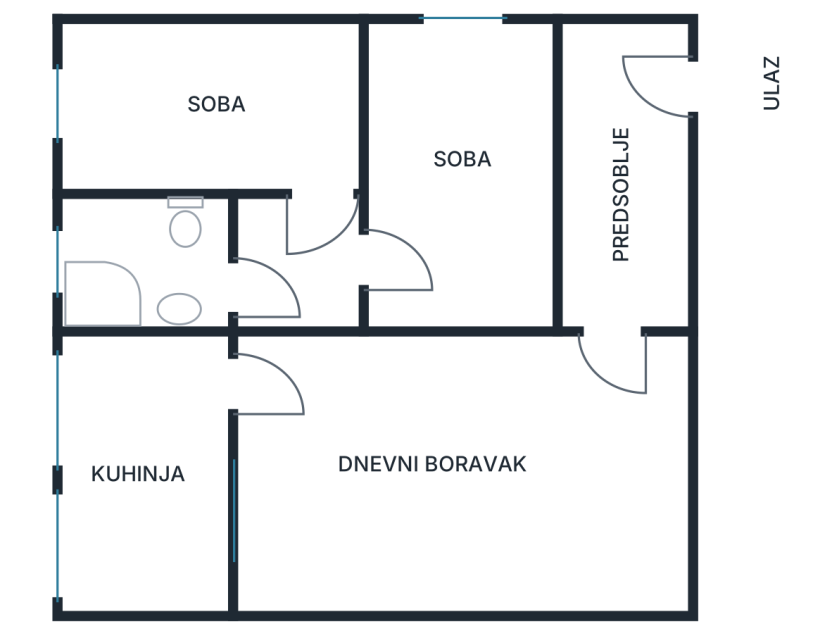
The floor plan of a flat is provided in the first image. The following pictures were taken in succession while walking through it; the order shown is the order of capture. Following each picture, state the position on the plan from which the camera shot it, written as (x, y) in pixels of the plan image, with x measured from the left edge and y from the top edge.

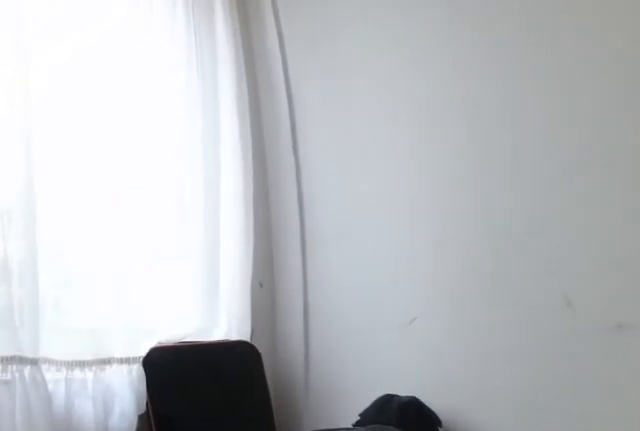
(438, 174)
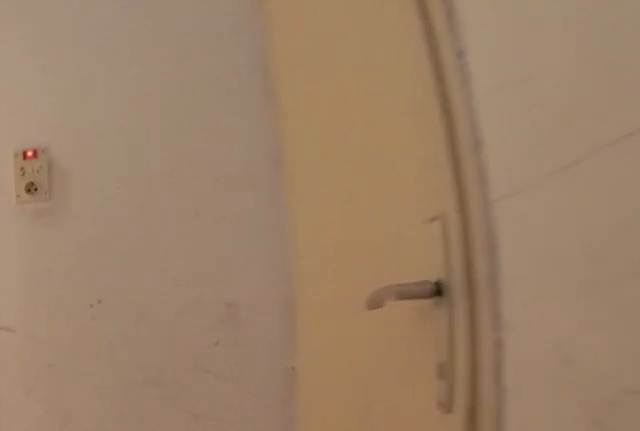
(414, 276)
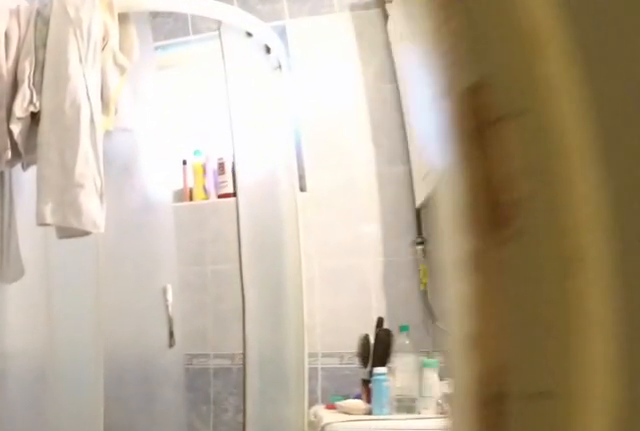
(281, 279)
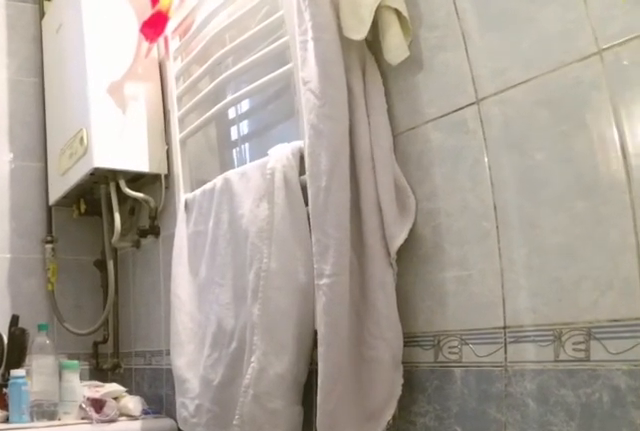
(248, 274)
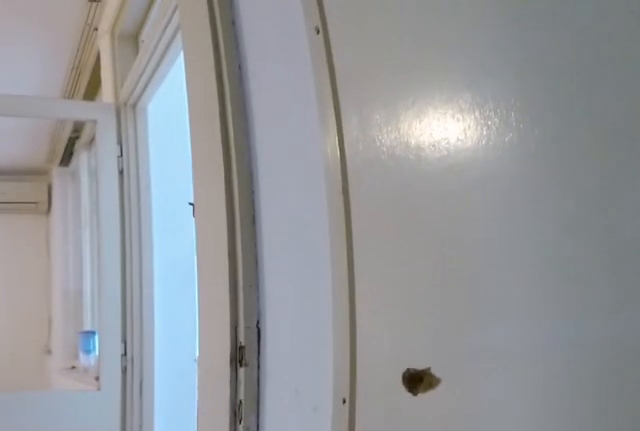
(300, 245)
